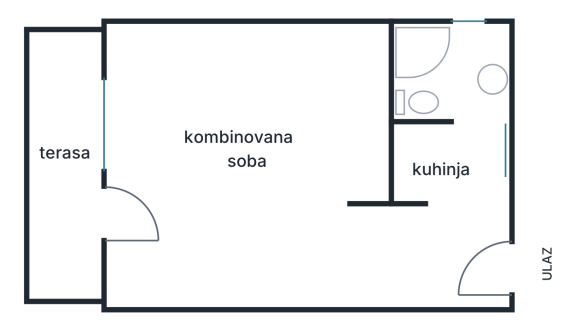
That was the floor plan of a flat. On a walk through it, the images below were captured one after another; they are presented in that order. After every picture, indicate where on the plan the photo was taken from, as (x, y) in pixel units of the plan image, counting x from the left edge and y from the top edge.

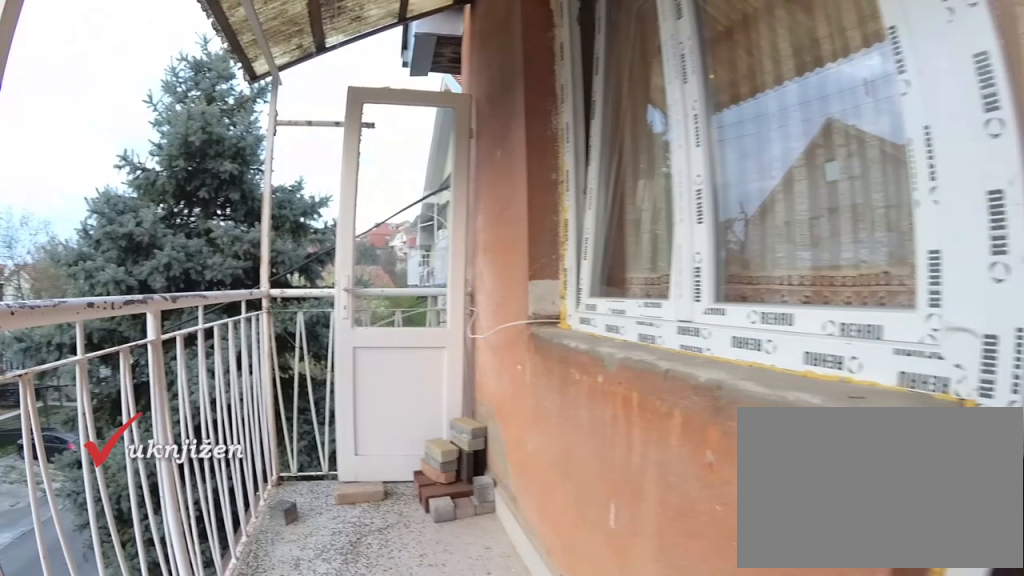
(57, 217)
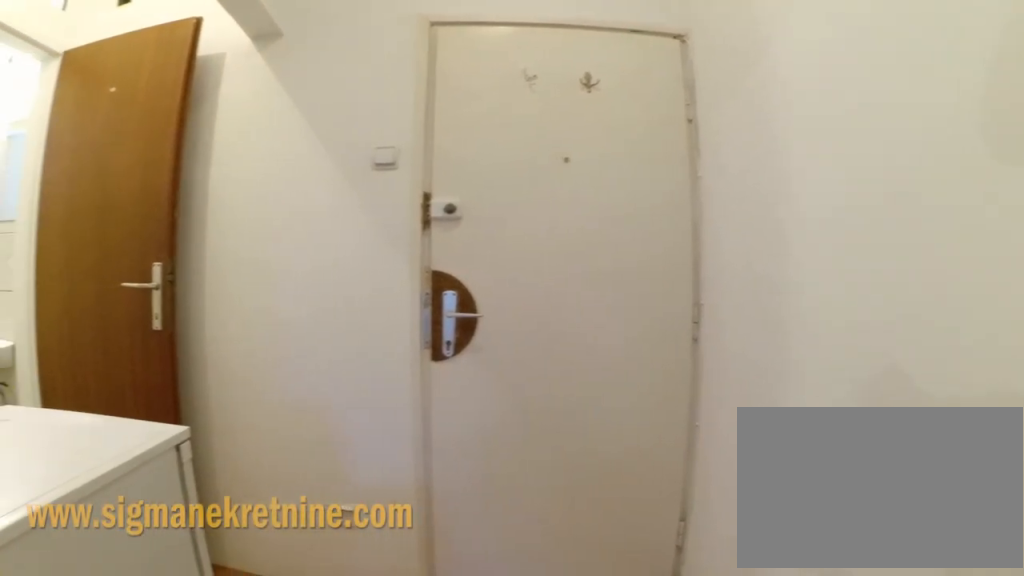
(406, 248)
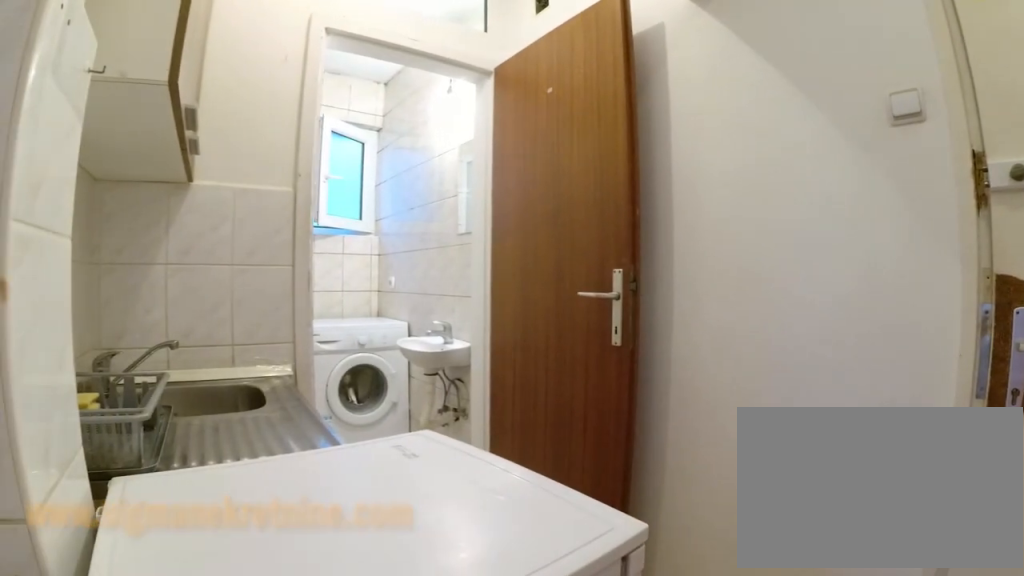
(422, 246)
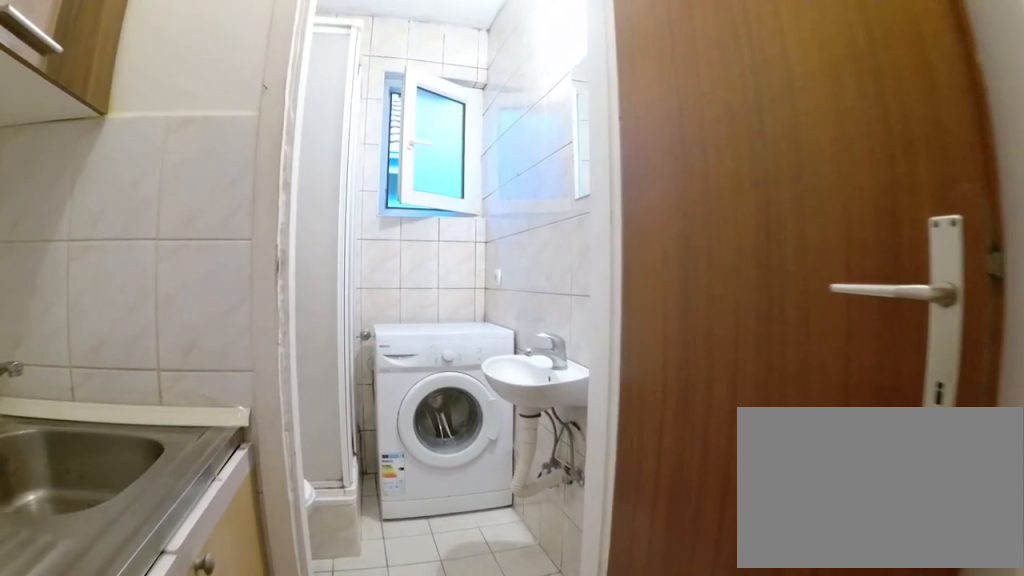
(459, 182)
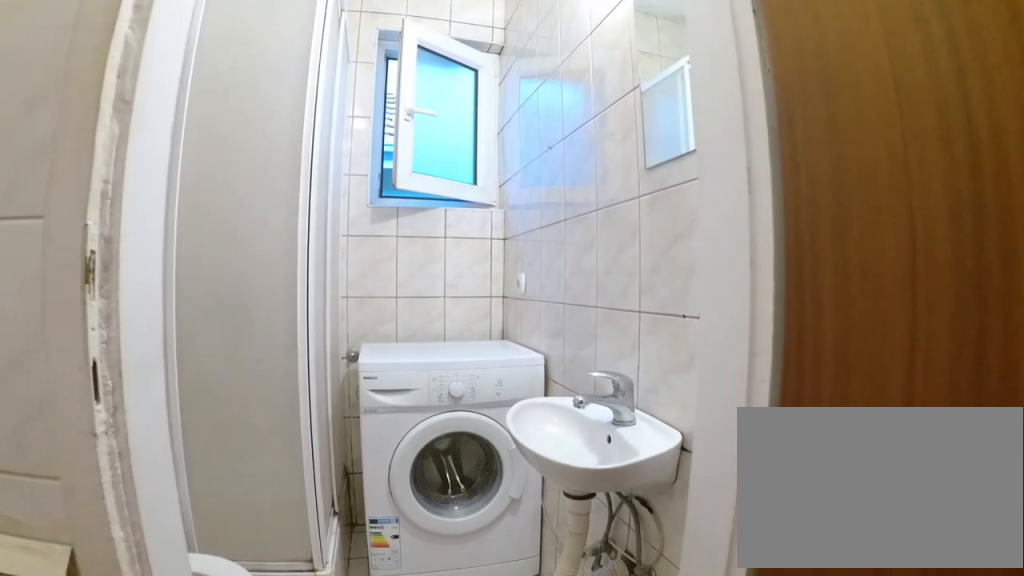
(468, 155)
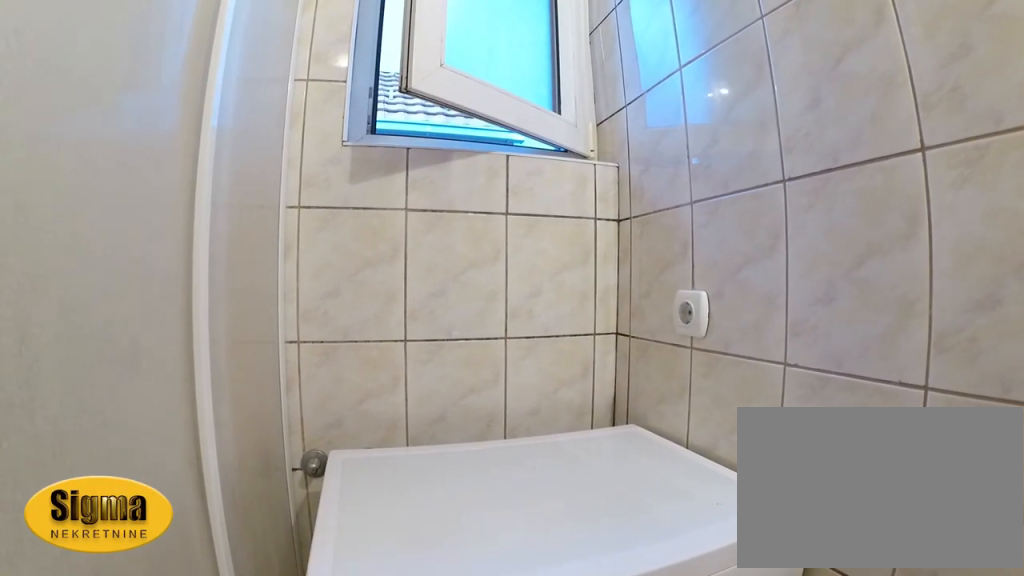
(471, 71)
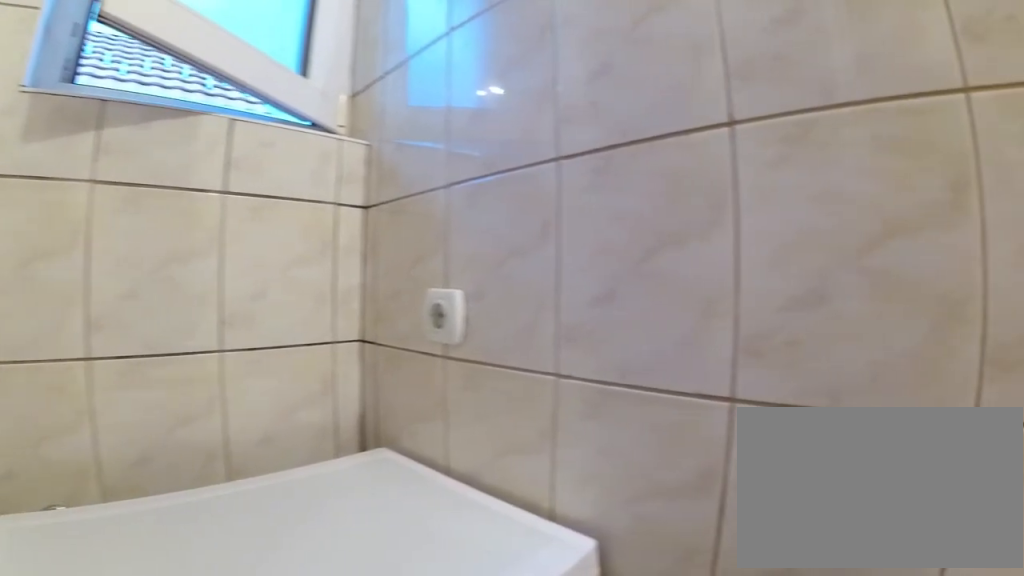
(467, 70)
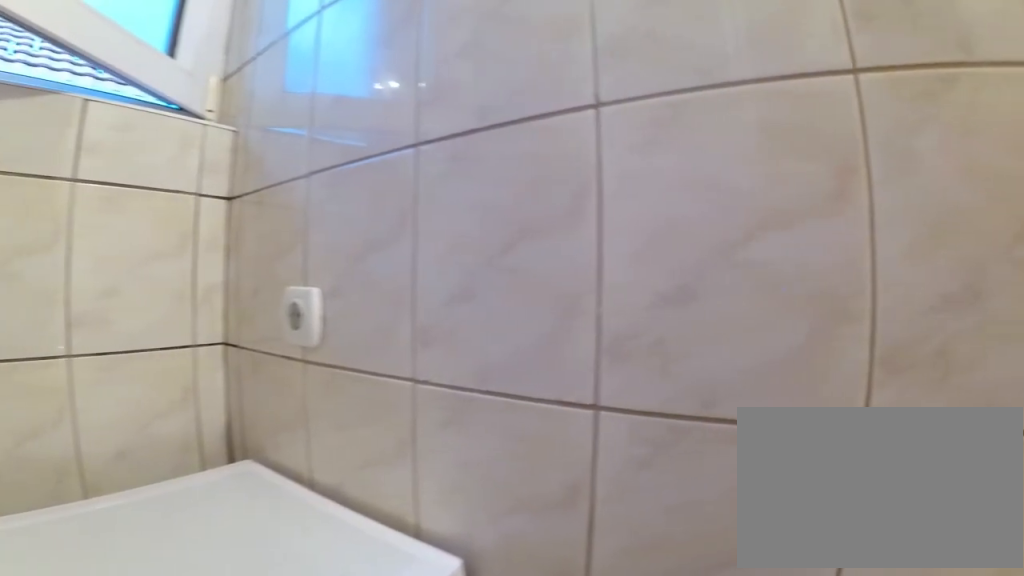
(465, 71)
